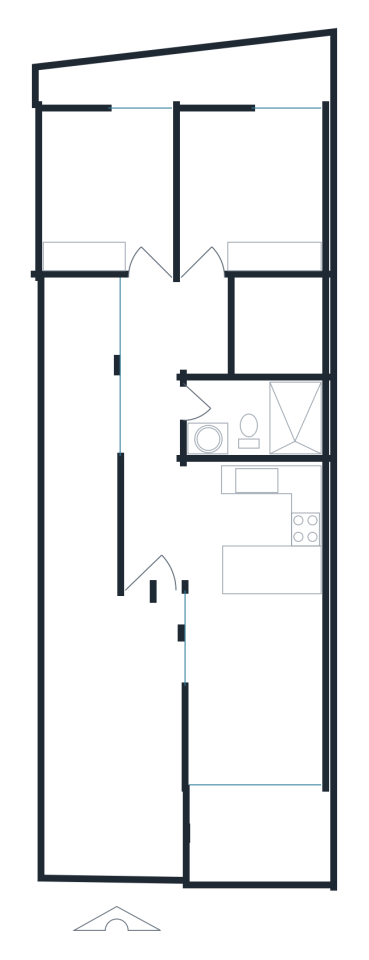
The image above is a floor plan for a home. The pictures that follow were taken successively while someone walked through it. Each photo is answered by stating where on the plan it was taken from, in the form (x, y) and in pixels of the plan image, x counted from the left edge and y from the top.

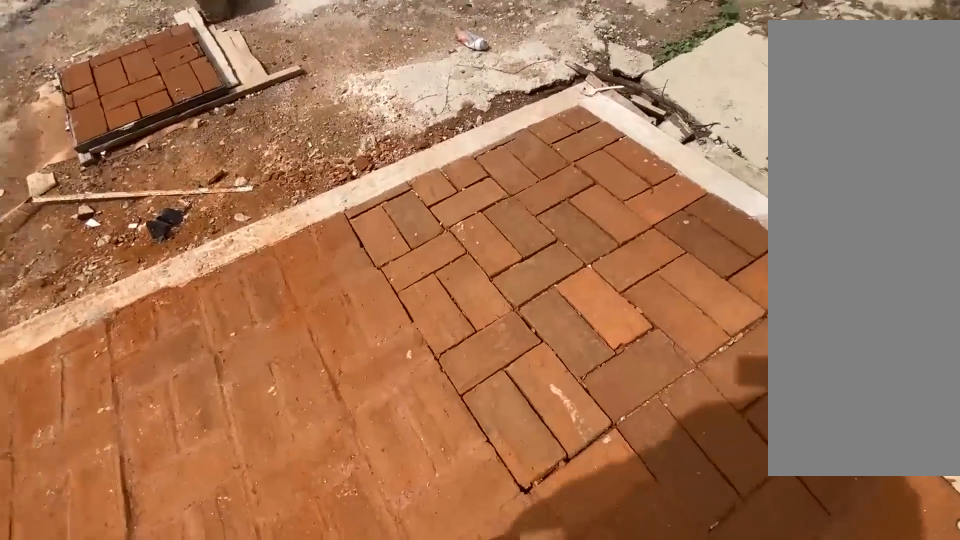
(112, 821)
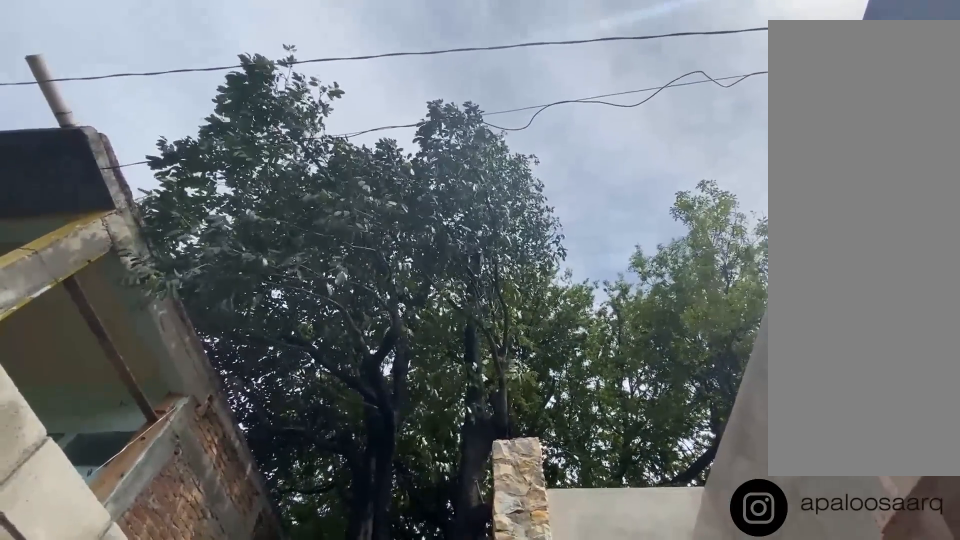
(113, 697)
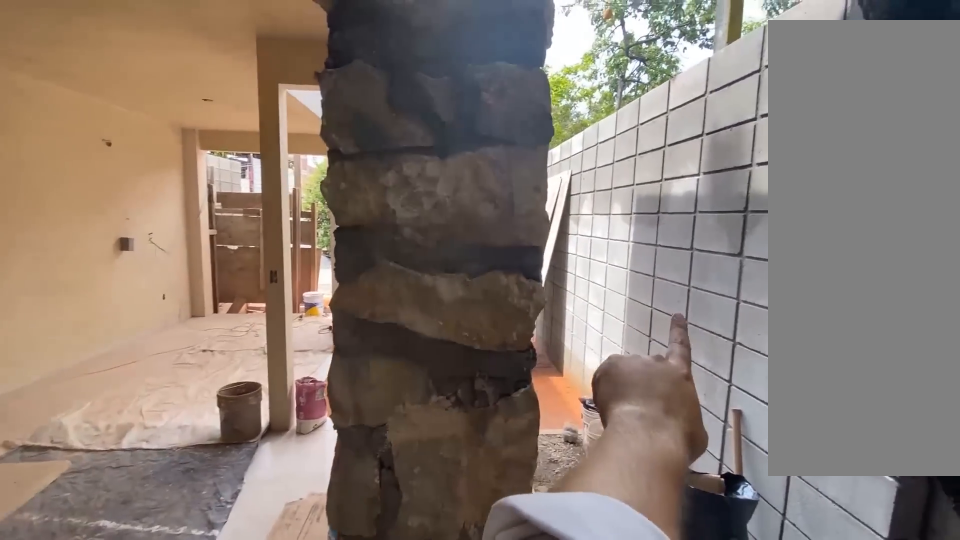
(132, 416)
